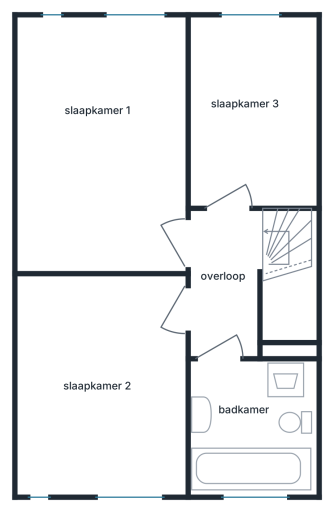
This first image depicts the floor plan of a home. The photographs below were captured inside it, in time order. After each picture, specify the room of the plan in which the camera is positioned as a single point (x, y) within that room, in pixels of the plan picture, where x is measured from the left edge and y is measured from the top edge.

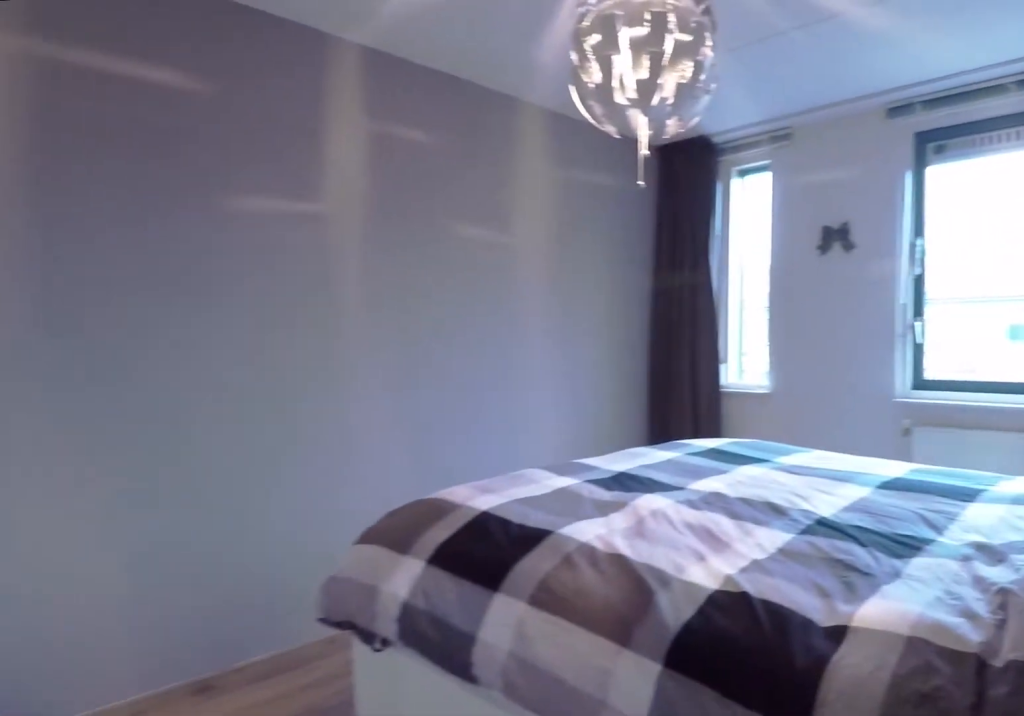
(150, 124)
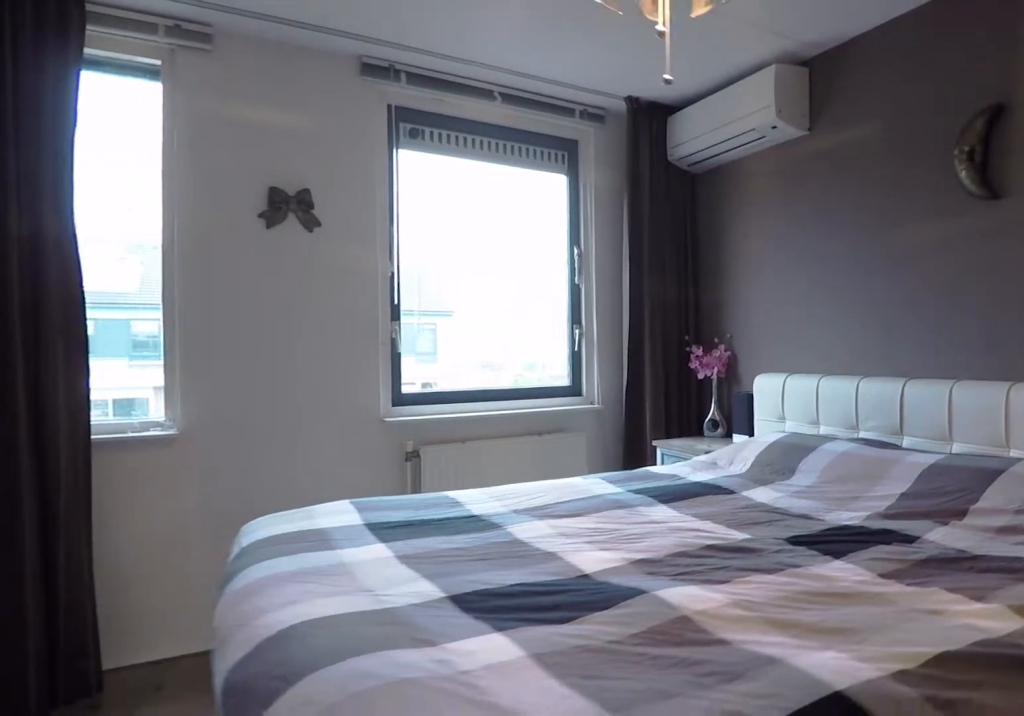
(150, 124)
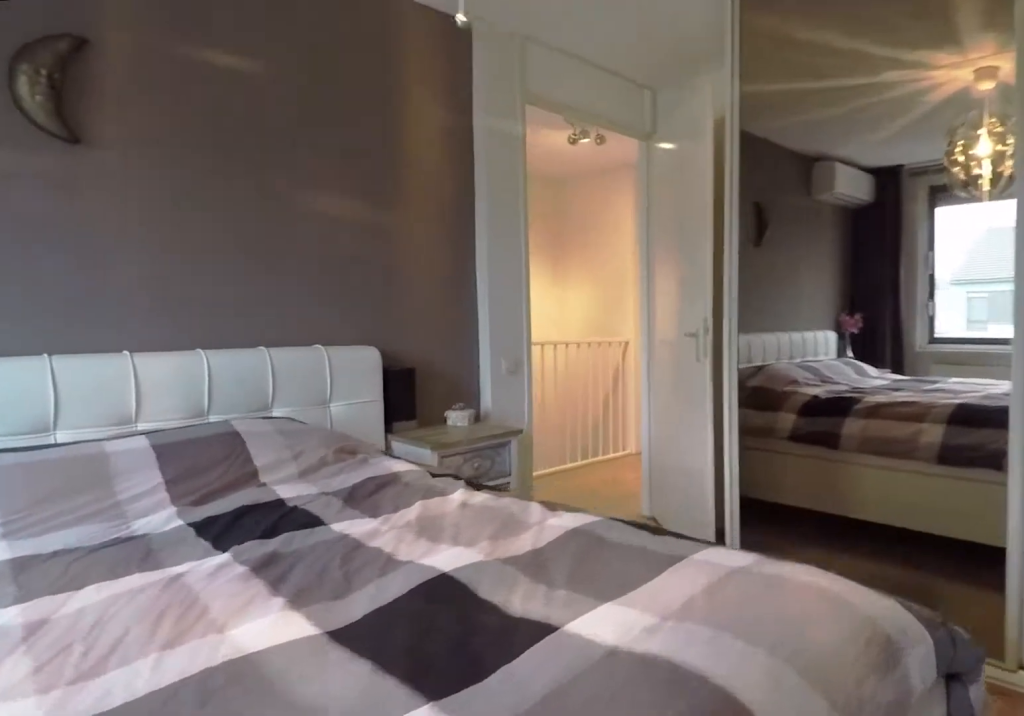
(150, 124)
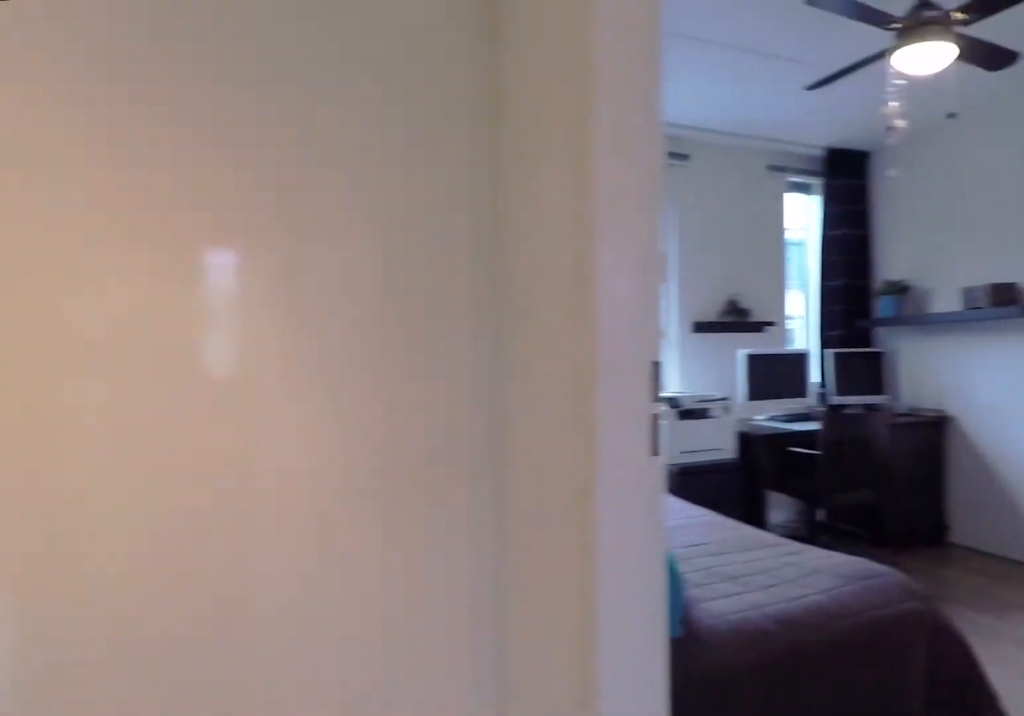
(228, 314)
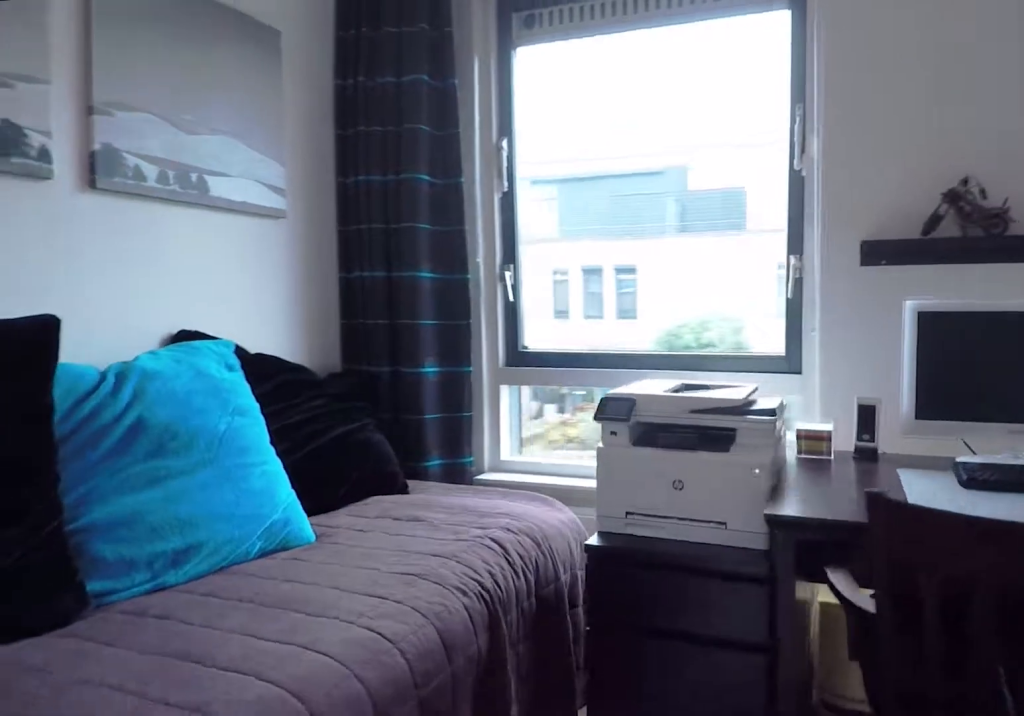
(106, 394)
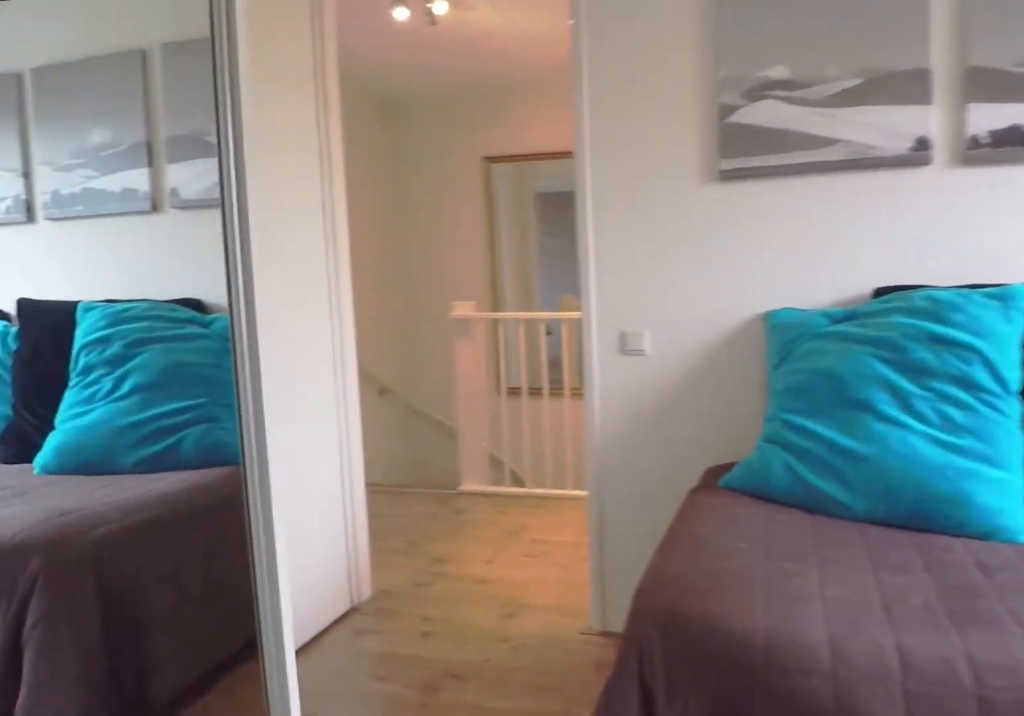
(106, 394)
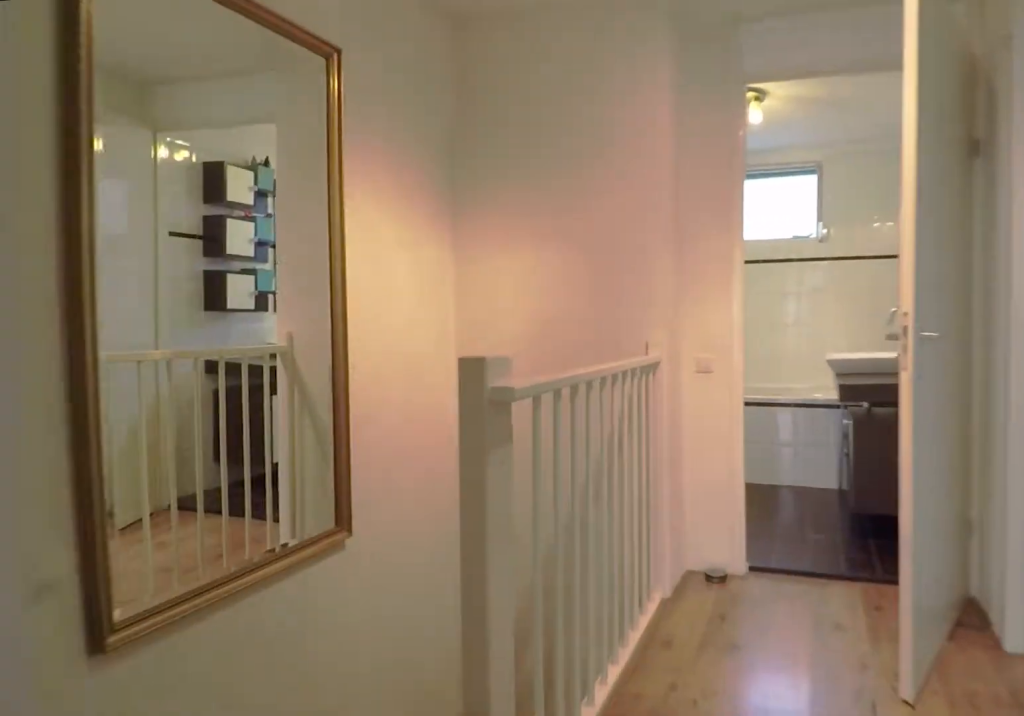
(227, 313)
